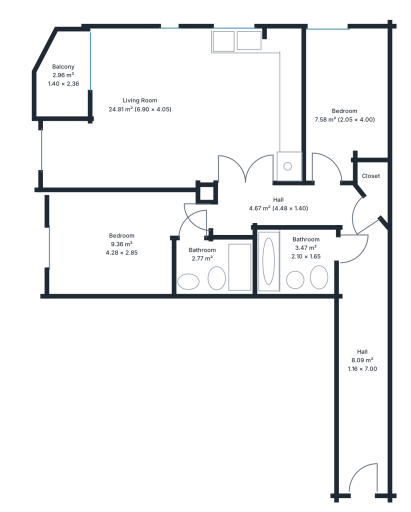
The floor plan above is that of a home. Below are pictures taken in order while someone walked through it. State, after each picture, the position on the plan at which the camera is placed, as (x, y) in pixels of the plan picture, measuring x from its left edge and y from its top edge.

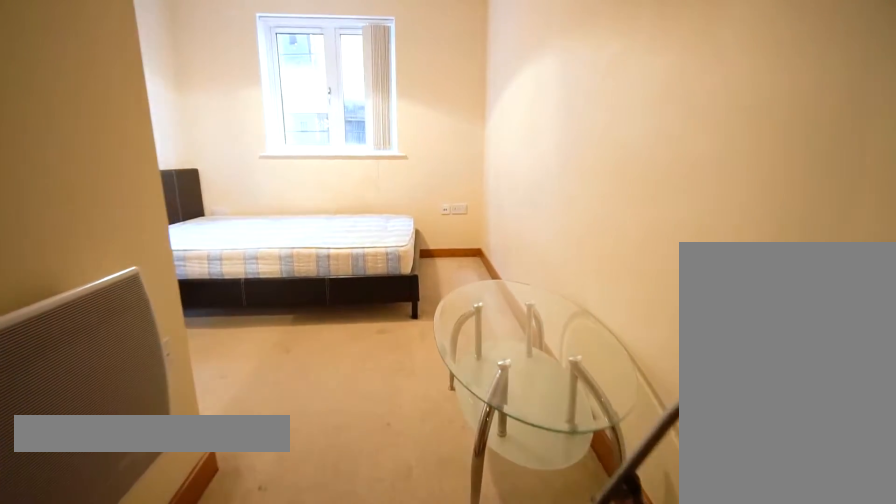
(173, 223)
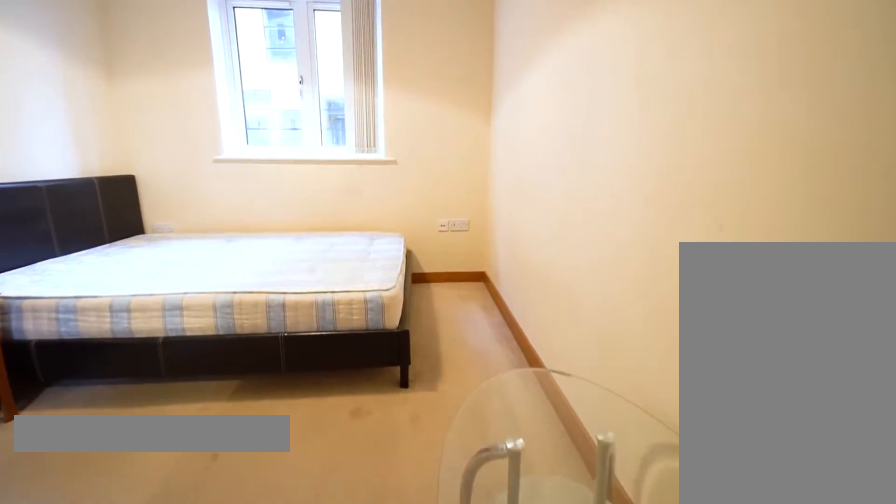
(132, 223)
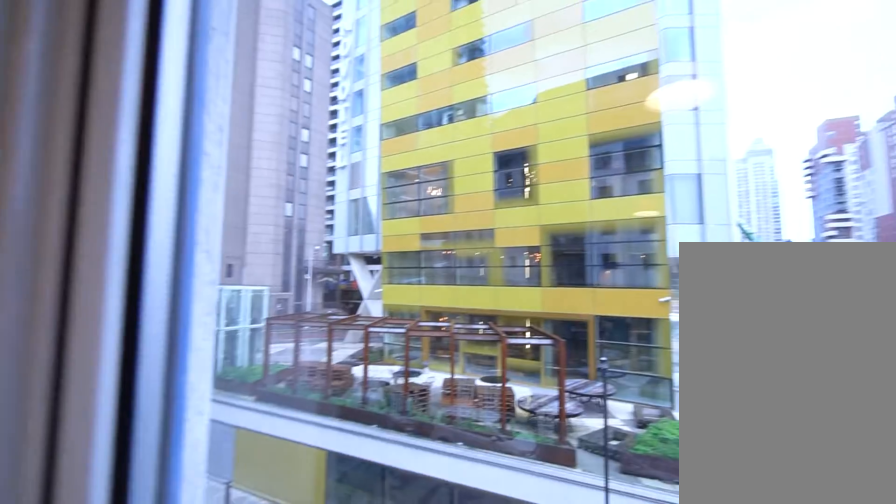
(60, 228)
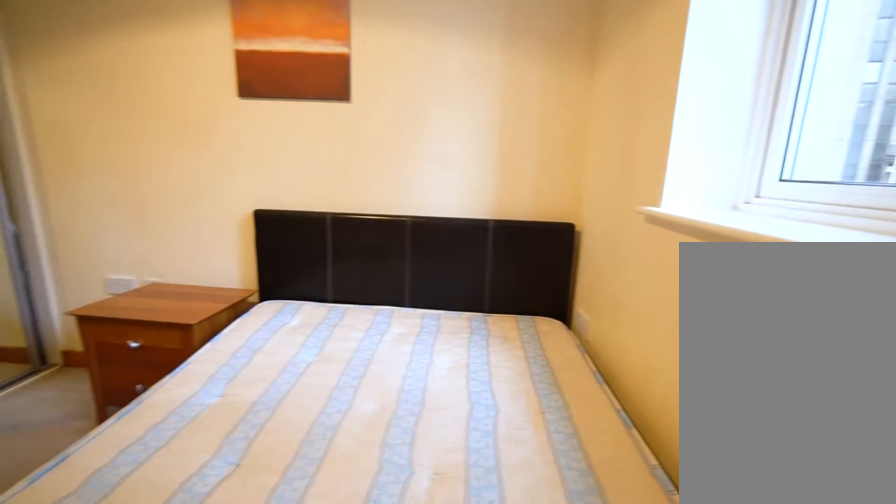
(73, 210)
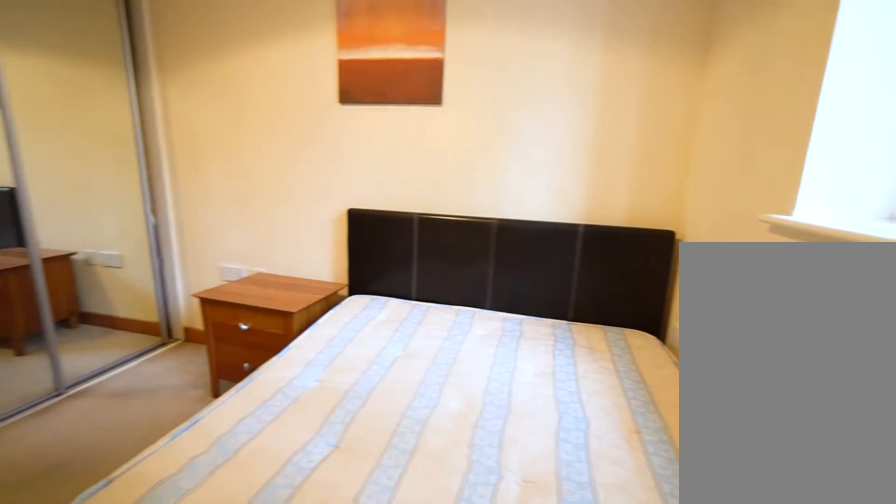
(73, 210)
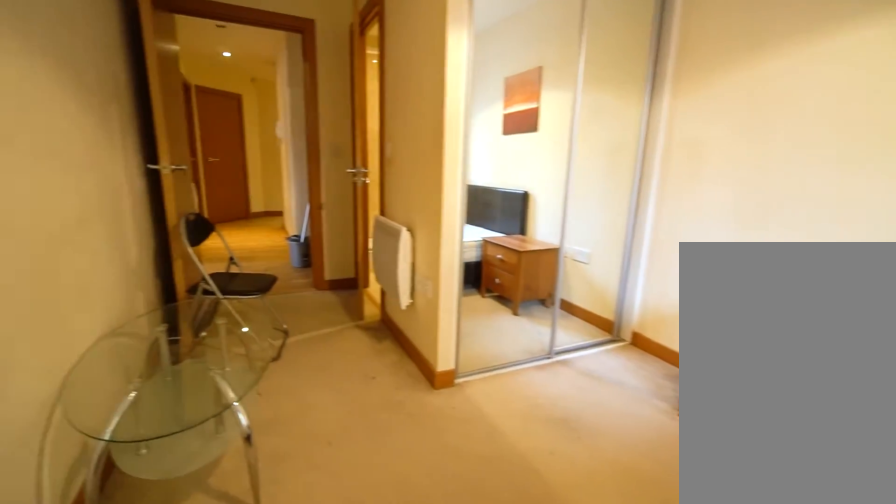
(73, 210)
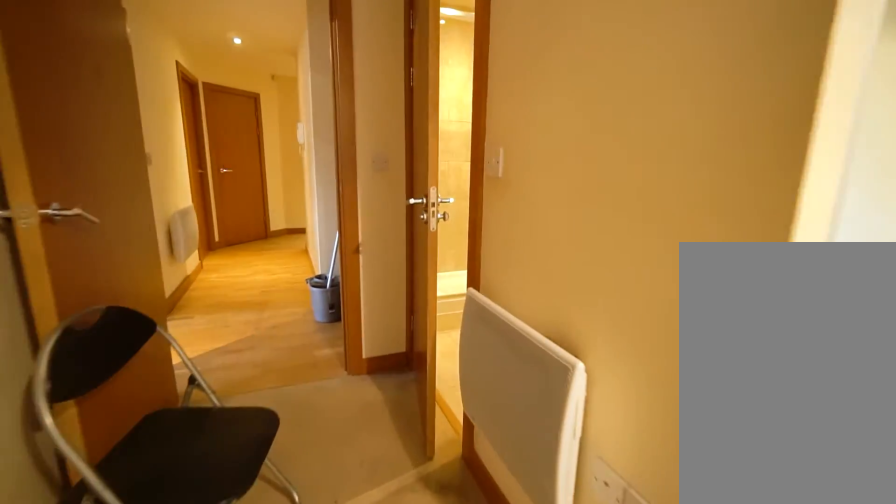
(114, 210)
